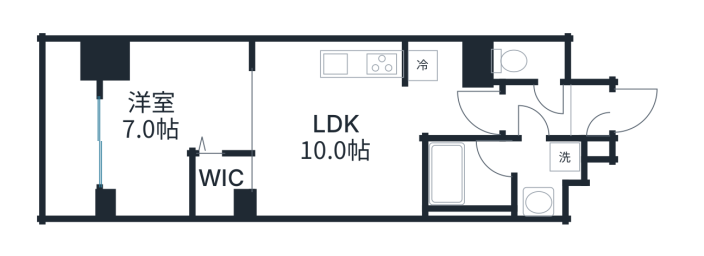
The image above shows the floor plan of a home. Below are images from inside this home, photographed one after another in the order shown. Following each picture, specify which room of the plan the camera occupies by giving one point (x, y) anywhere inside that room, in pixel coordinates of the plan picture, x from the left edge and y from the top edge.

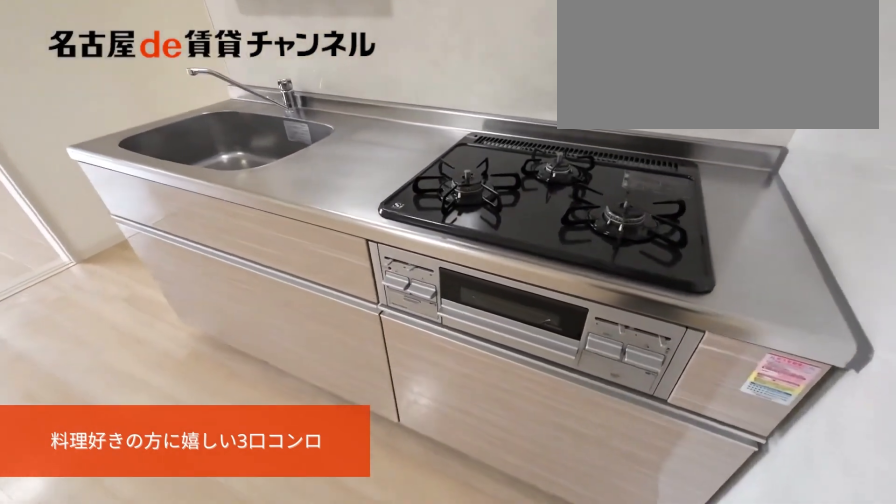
(337, 128)
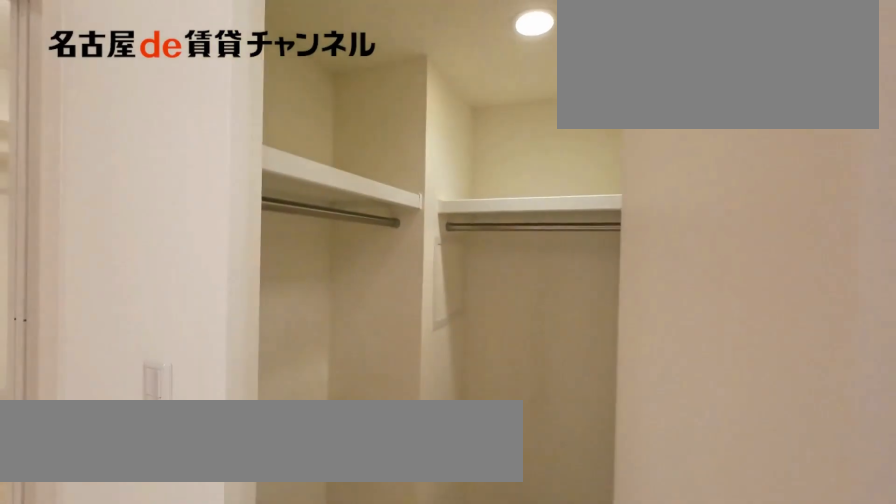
(174, 128)
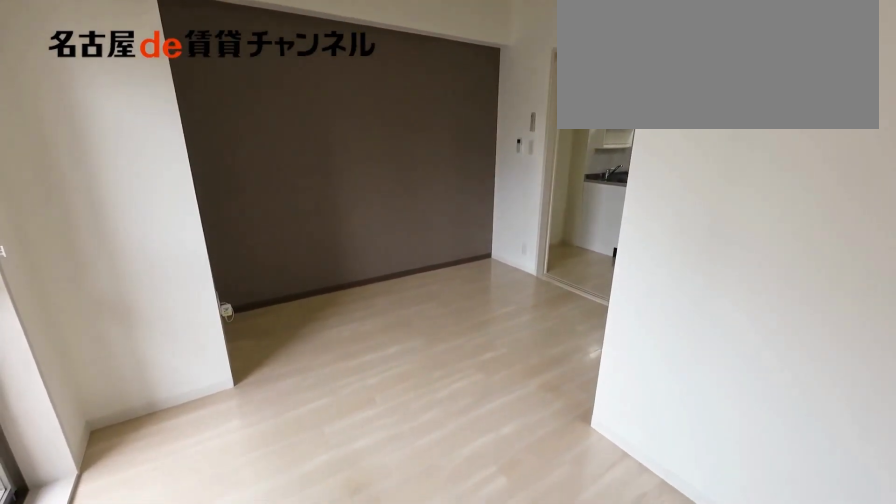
(174, 128)
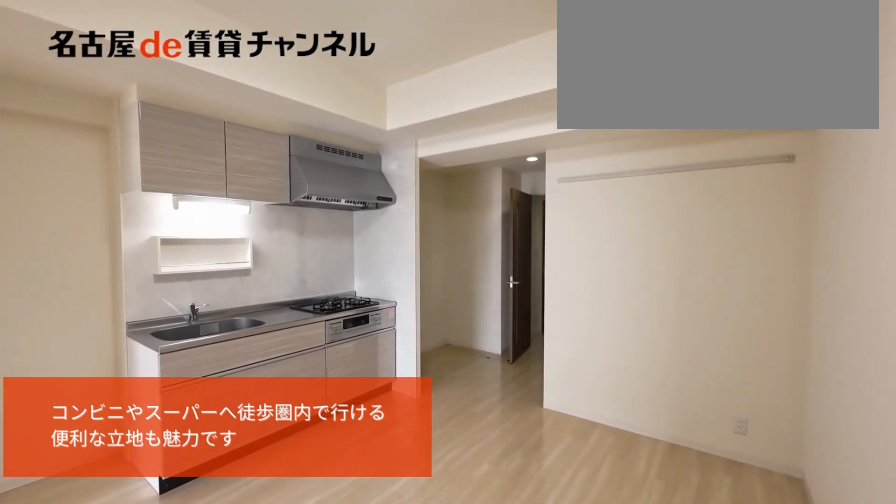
(337, 128)
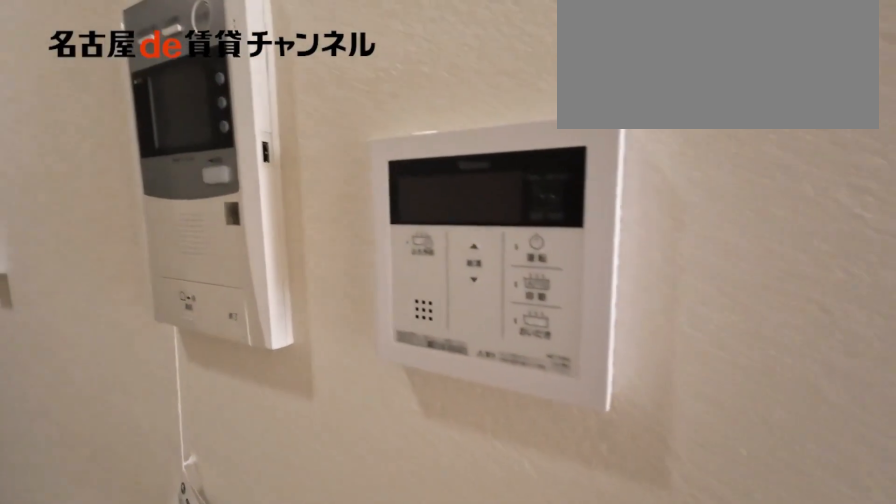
(337, 128)
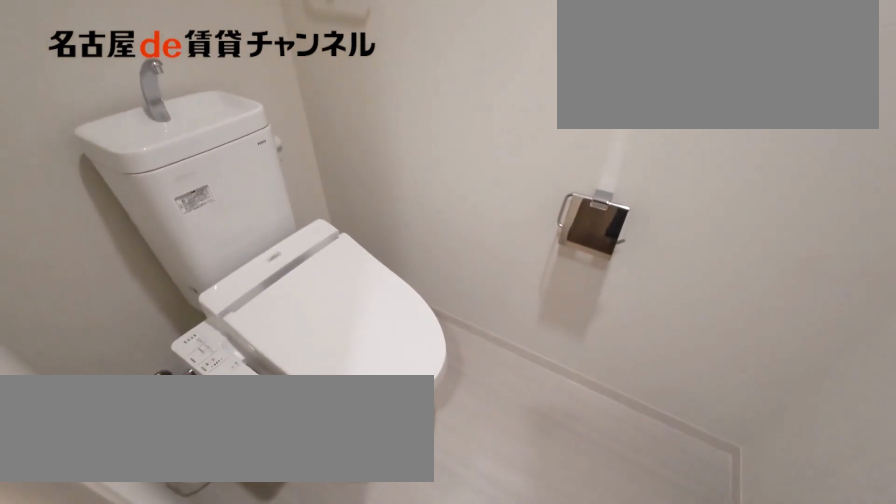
(530, 61)
